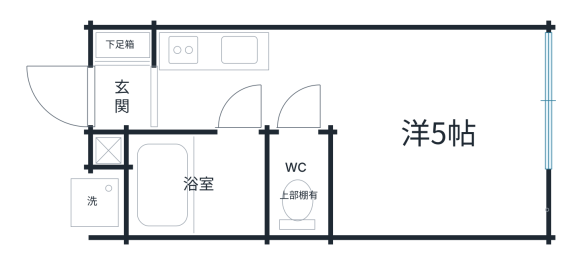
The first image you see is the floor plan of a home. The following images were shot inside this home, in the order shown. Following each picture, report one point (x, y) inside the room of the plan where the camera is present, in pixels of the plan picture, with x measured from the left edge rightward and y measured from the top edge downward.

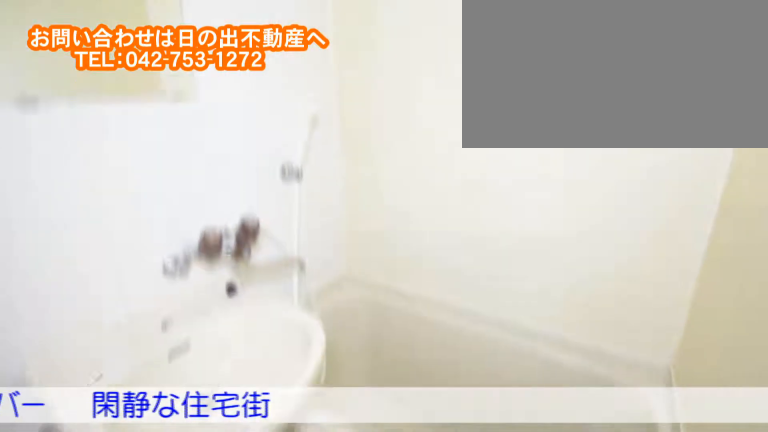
(229, 176)
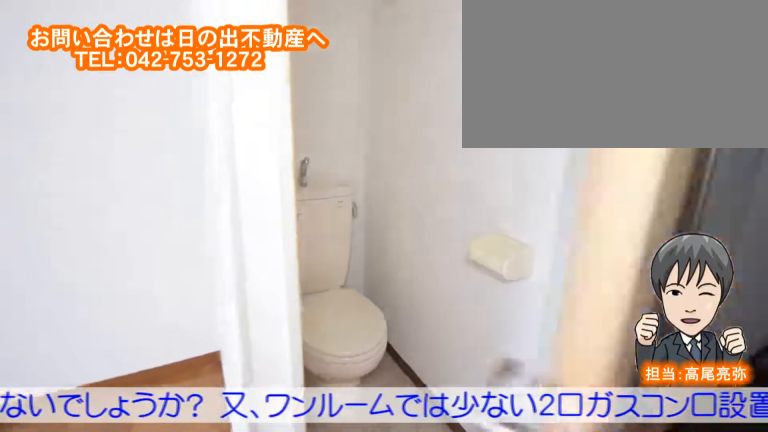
(298, 184)
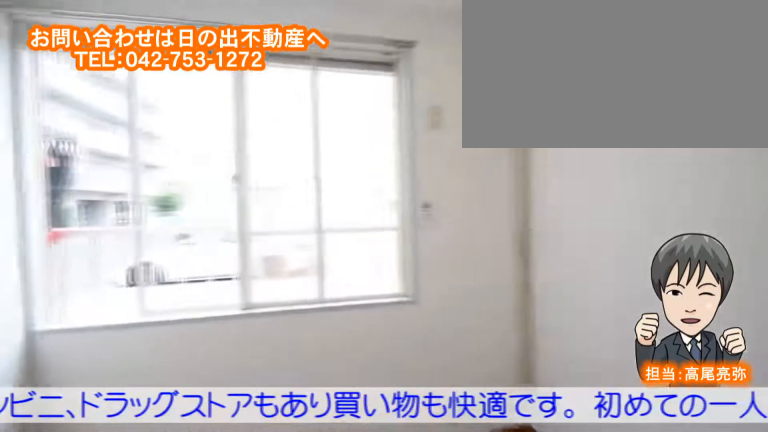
(445, 160)
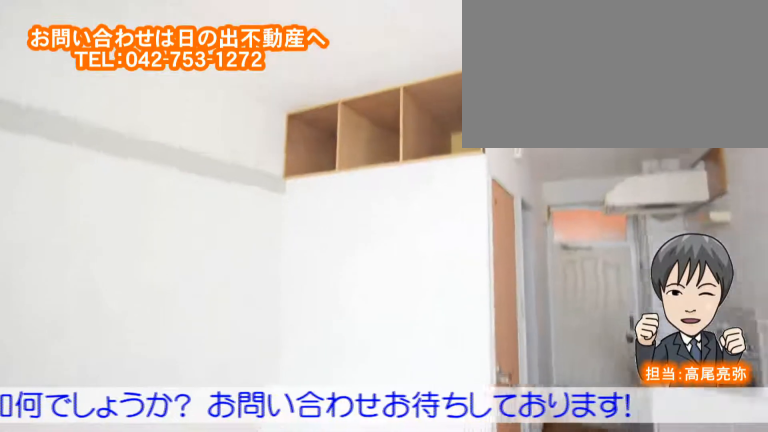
(445, 160)
